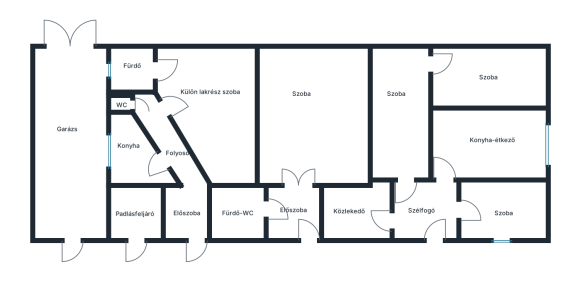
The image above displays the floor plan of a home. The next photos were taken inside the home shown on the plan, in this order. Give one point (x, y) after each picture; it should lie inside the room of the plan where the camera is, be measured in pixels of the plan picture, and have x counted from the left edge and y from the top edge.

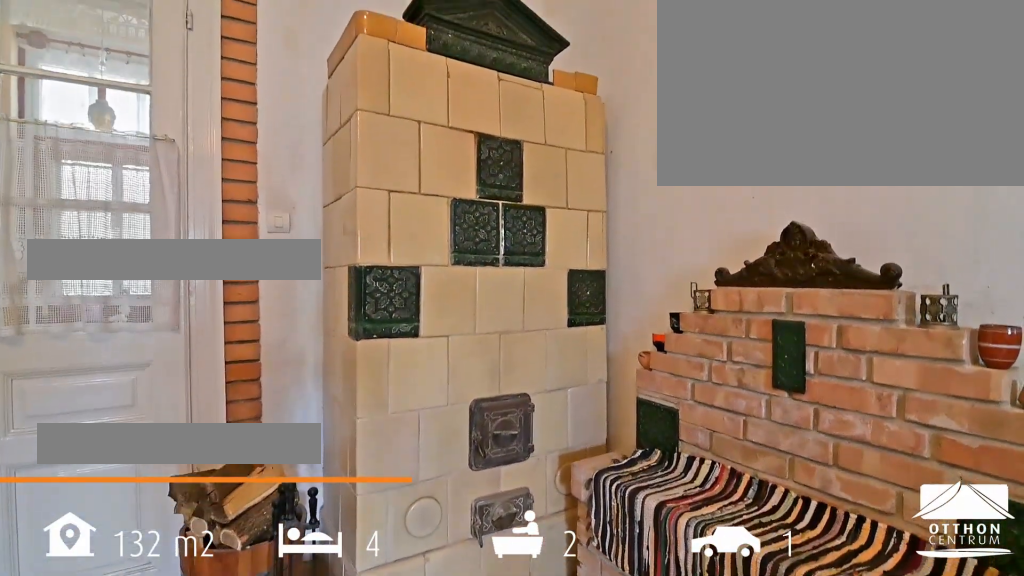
(309, 131)
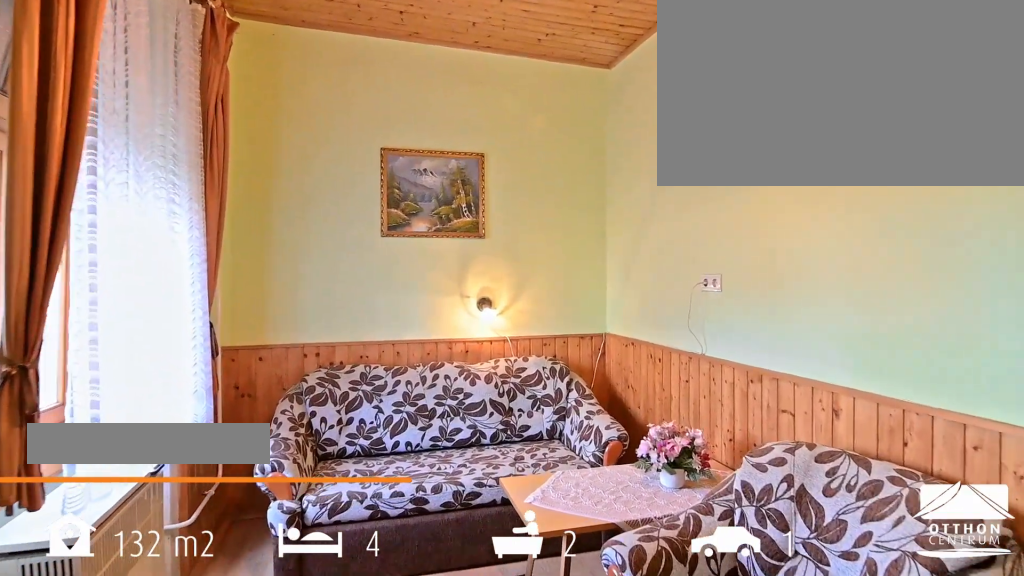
(489, 95)
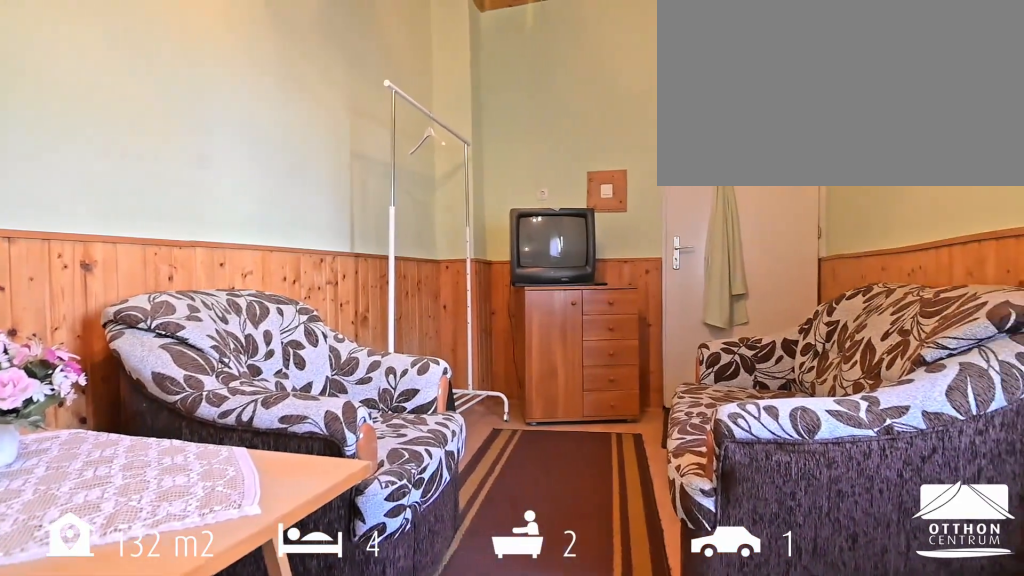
(489, 95)
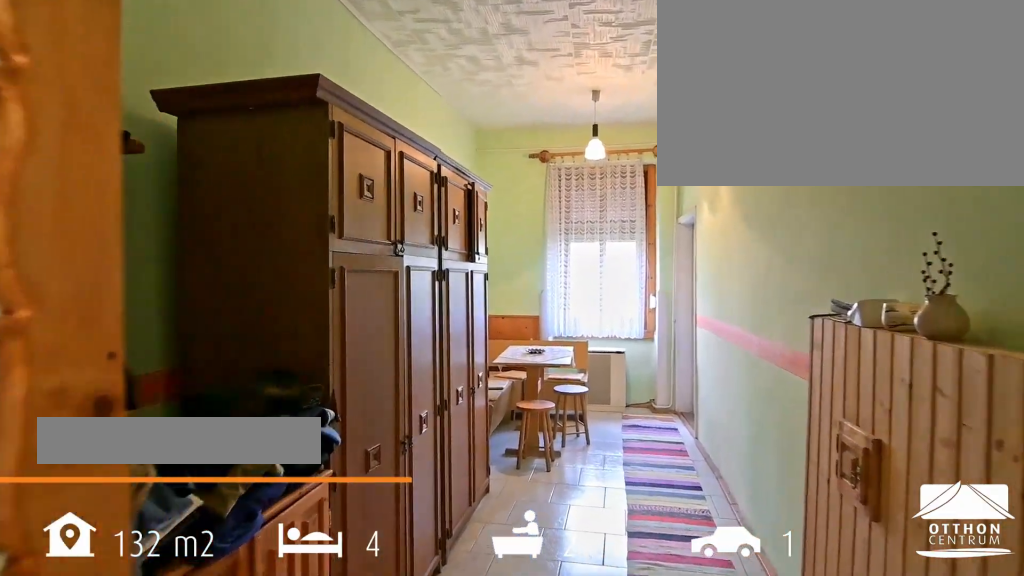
(398, 119)
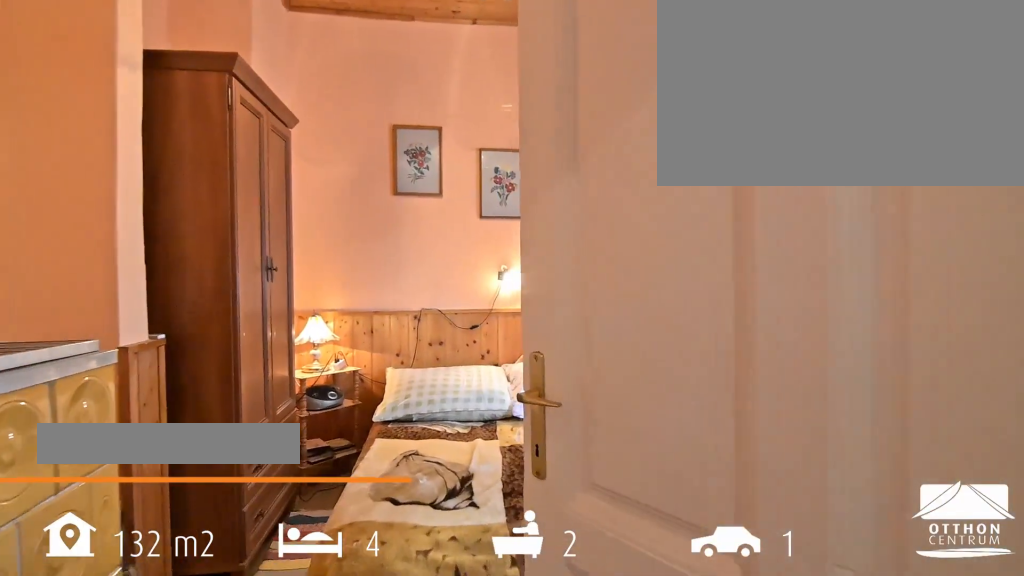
(503, 201)
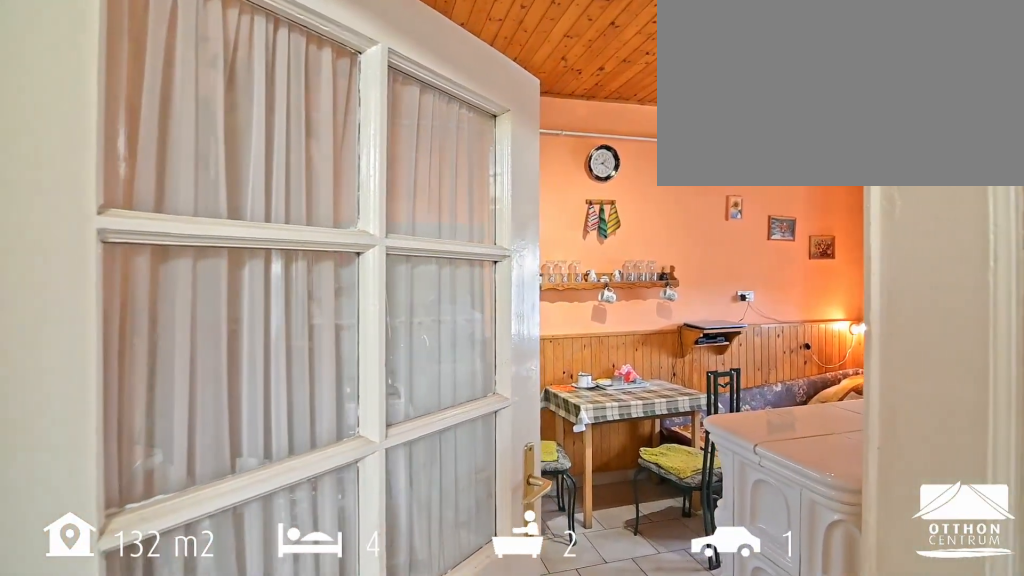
(494, 160)
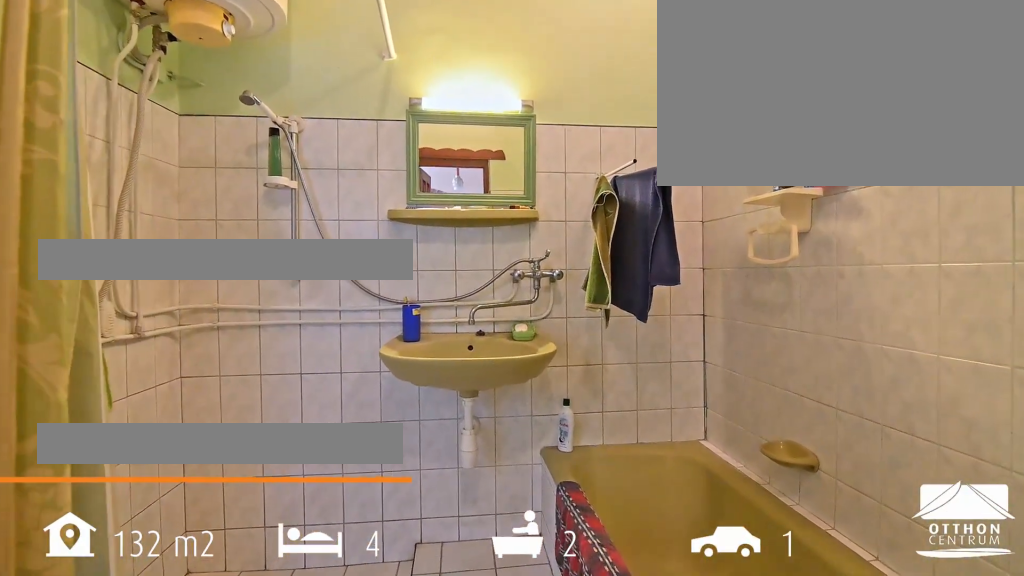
(241, 227)
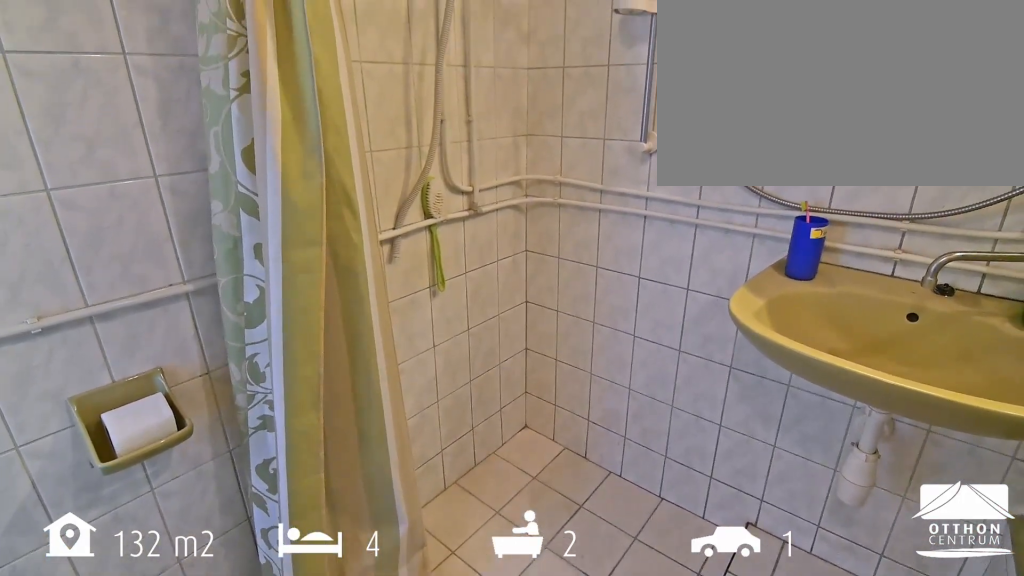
(242, 227)
